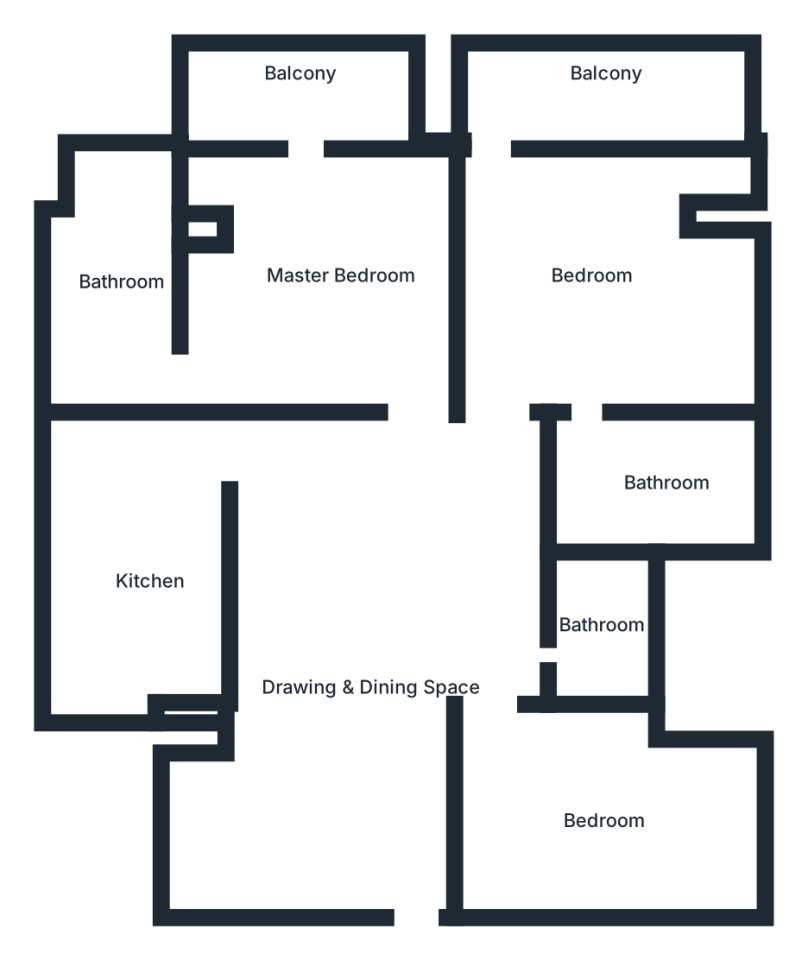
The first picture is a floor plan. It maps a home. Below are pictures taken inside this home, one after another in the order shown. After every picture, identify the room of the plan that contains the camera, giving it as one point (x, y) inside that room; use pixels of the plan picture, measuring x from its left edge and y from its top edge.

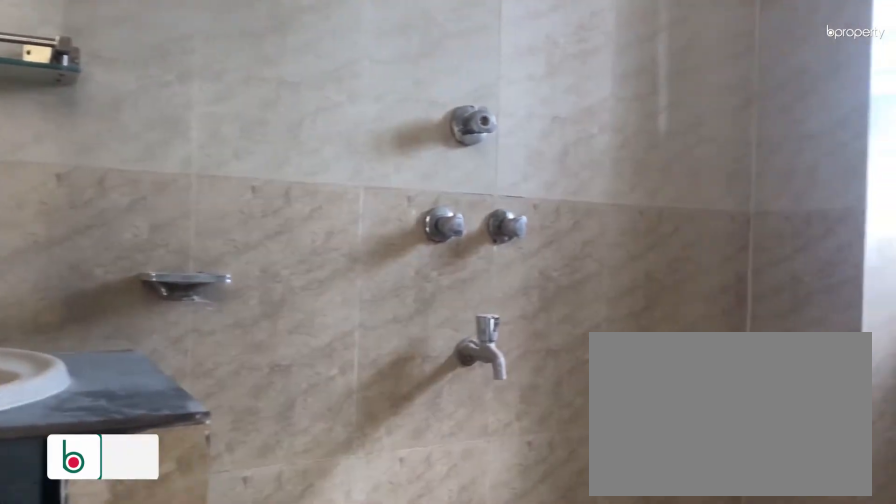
(123, 302)
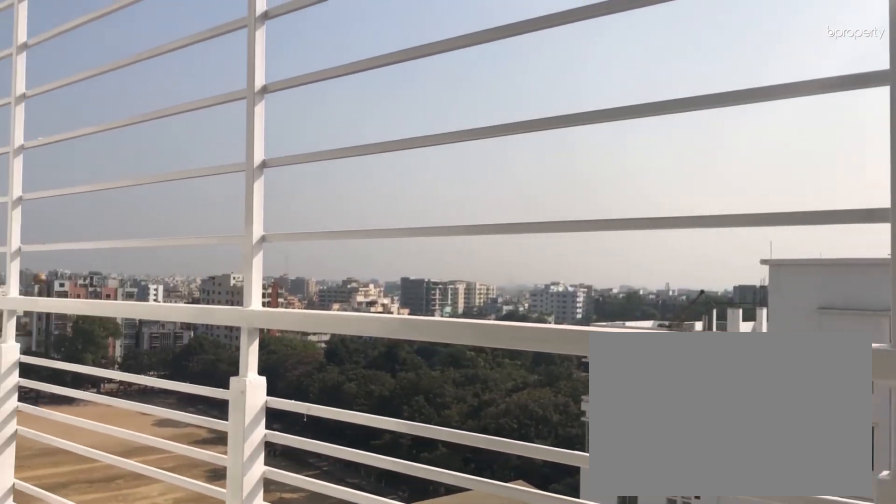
(305, 107)
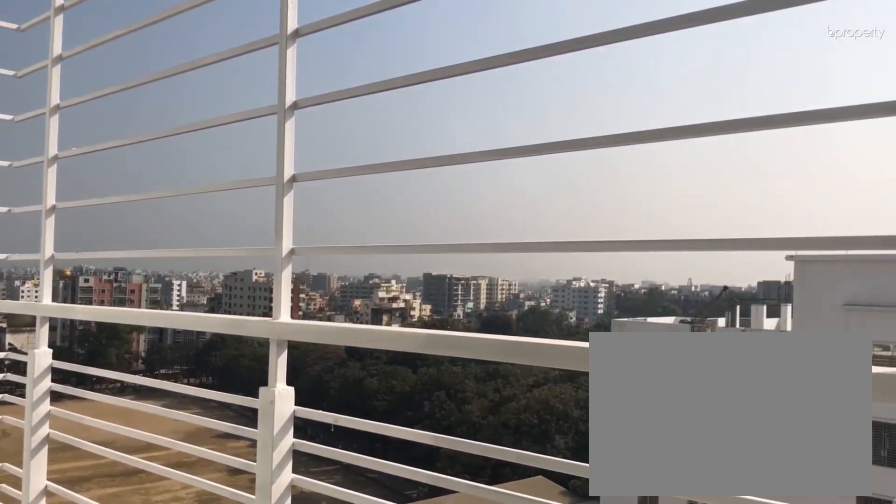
(305, 107)
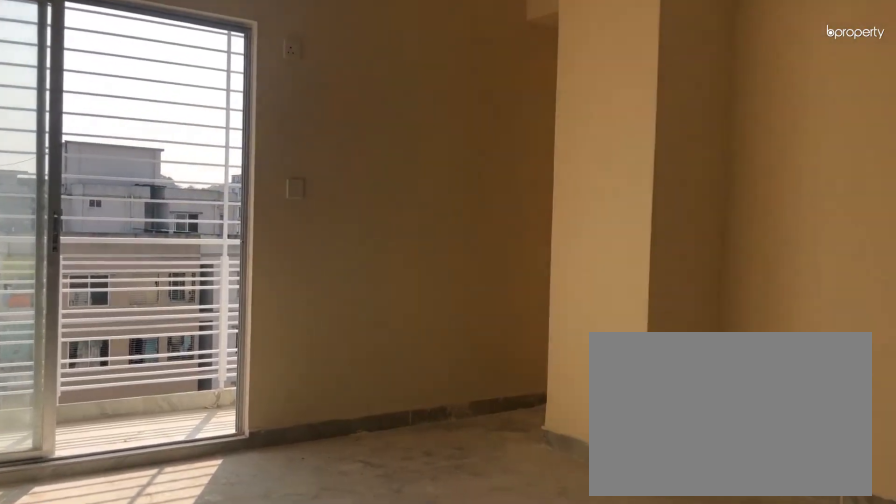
(586, 270)
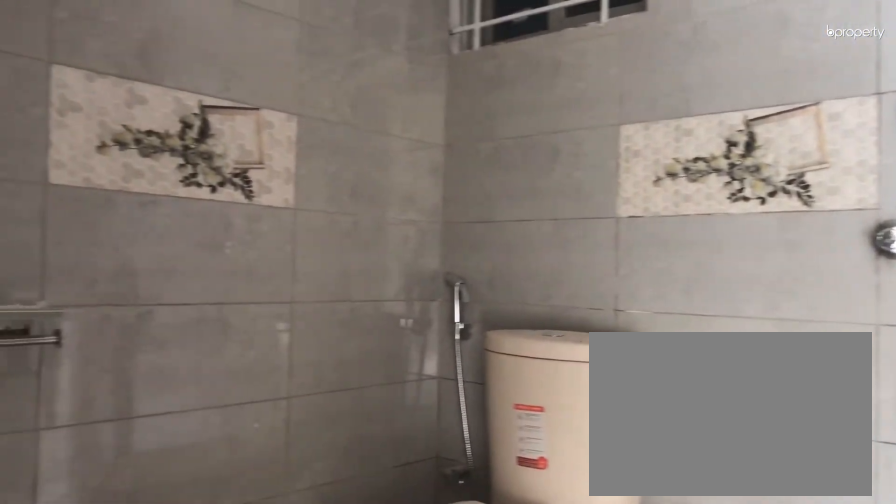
(659, 479)
